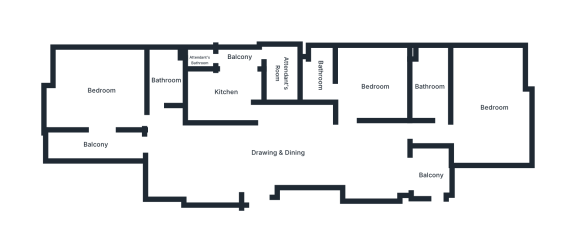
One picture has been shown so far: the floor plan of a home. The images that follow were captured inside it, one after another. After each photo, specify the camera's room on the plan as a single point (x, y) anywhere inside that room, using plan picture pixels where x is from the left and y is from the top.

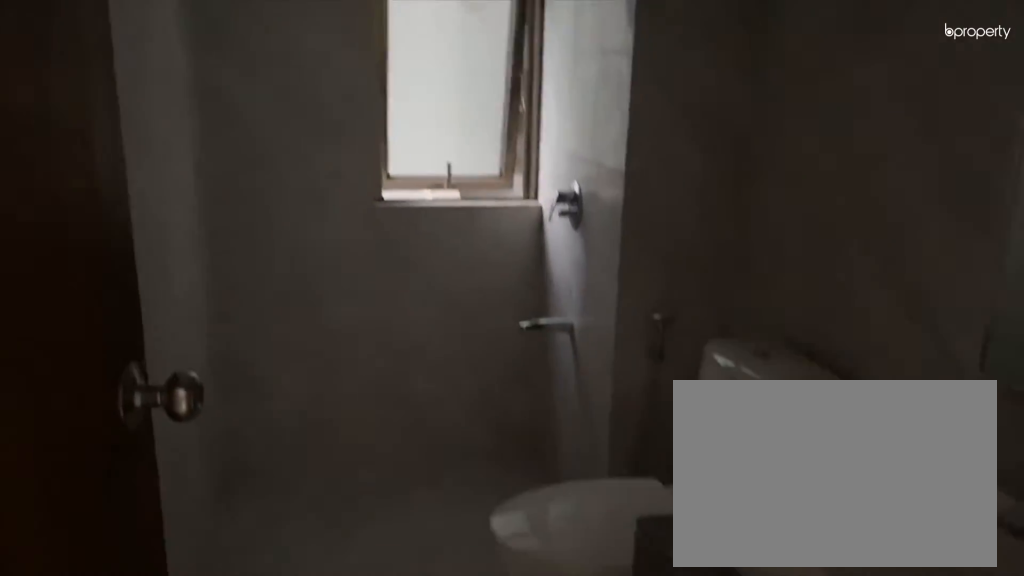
(165, 84)
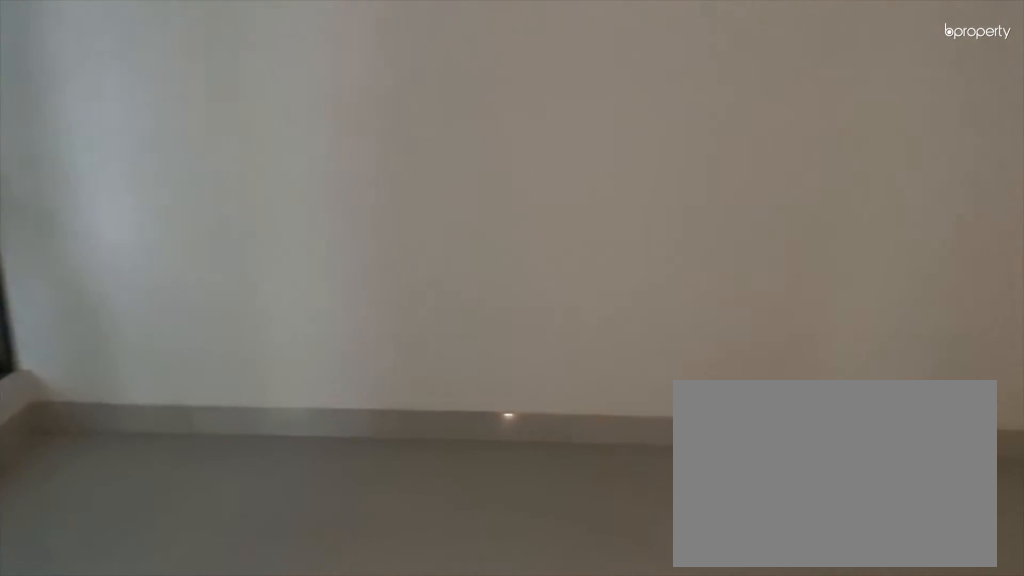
(369, 87)
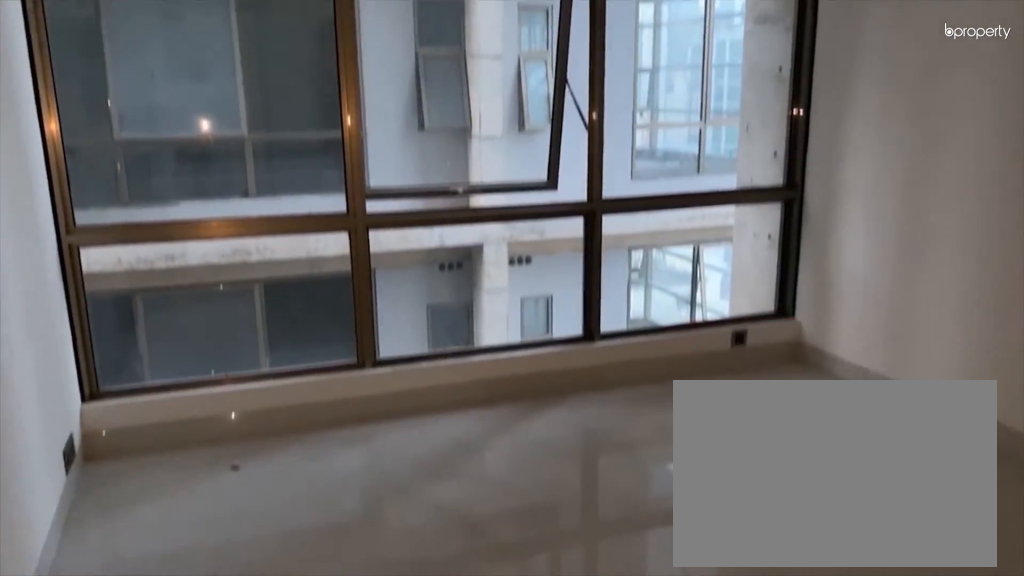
(369, 87)
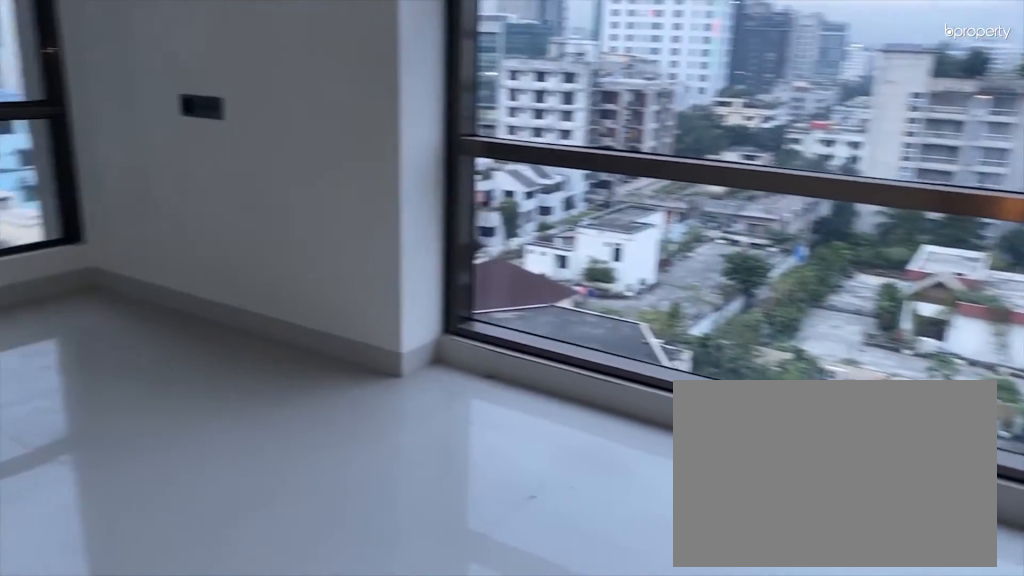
(494, 135)
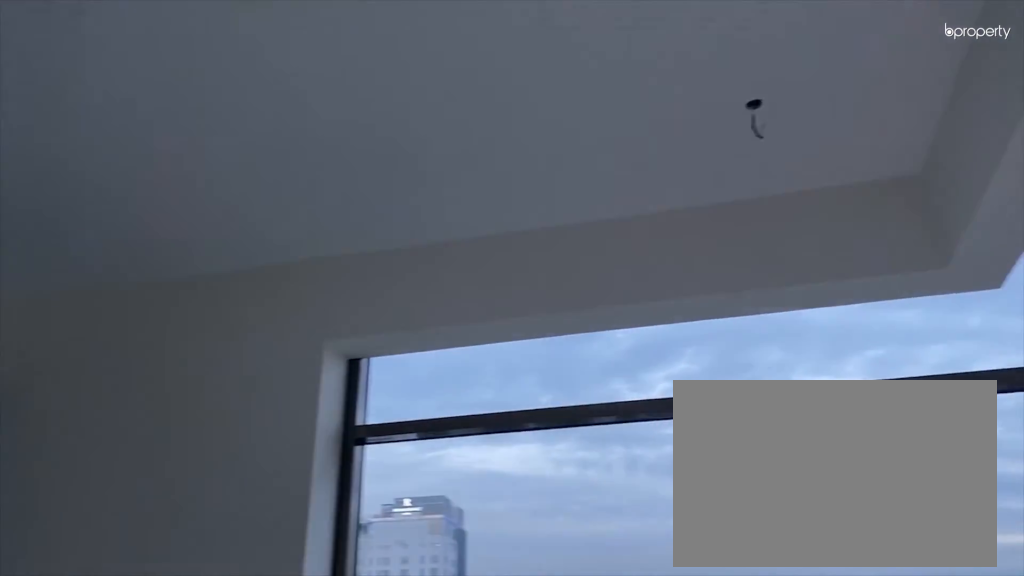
(494, 135)
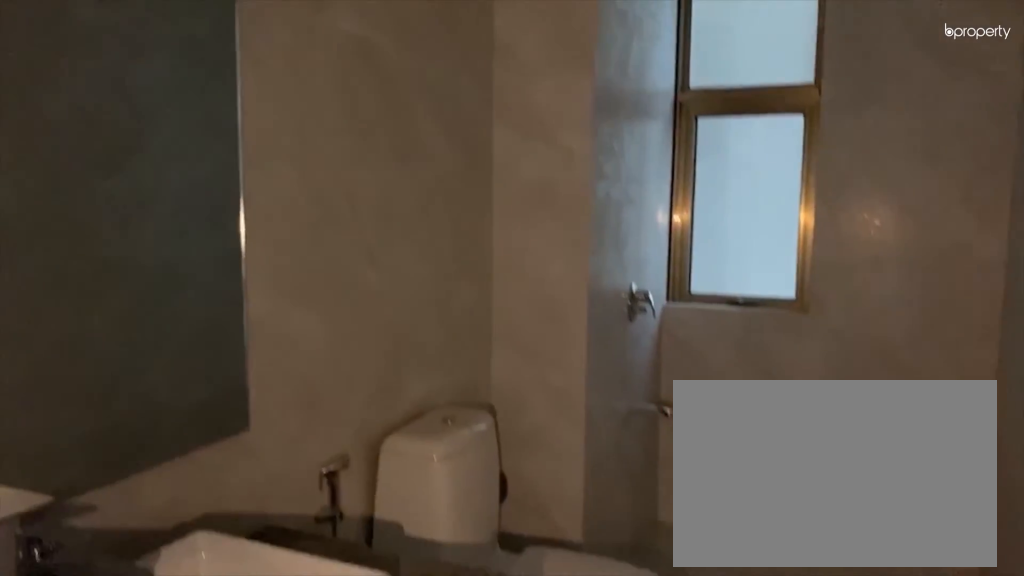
(427, 88)
